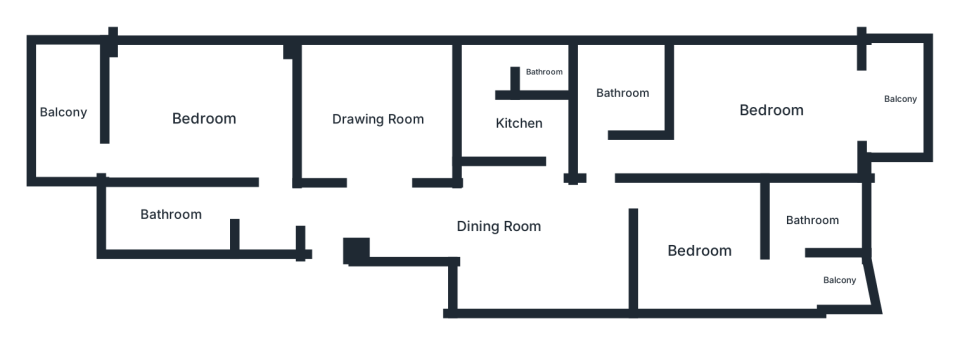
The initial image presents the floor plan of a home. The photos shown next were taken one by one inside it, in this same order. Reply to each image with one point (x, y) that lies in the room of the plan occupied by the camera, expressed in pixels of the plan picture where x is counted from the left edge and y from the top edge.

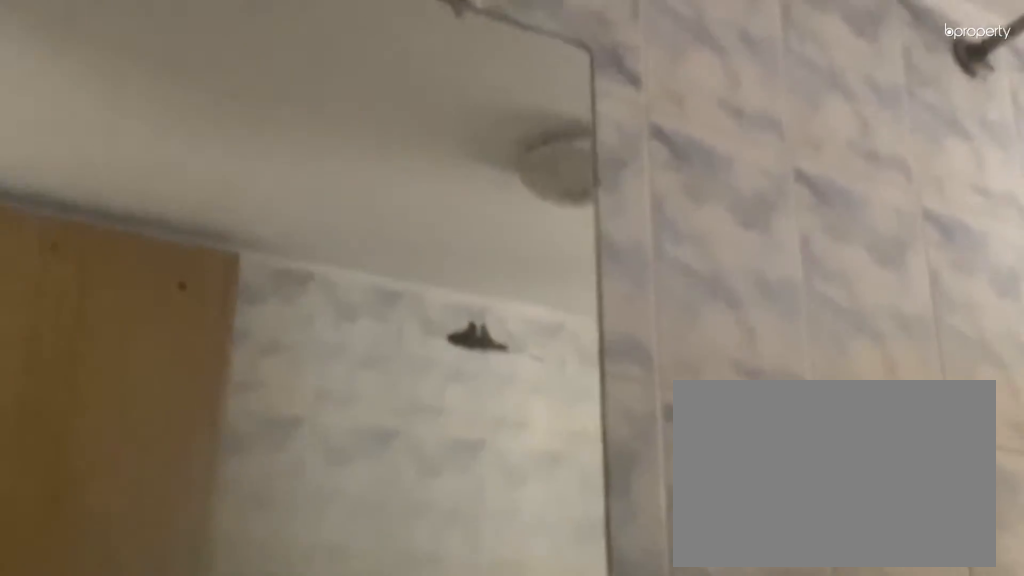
(170, 213)
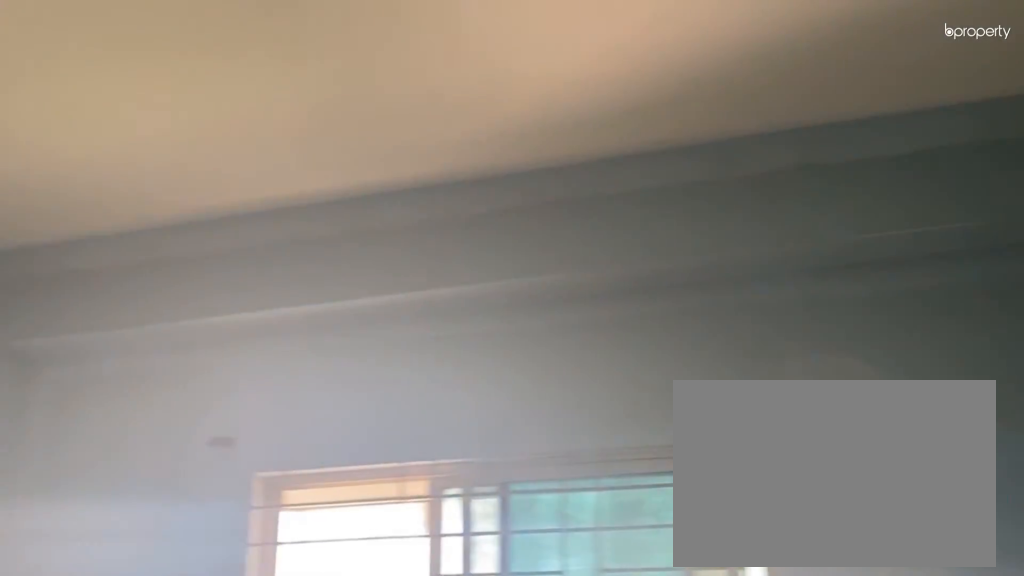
(203, 118)
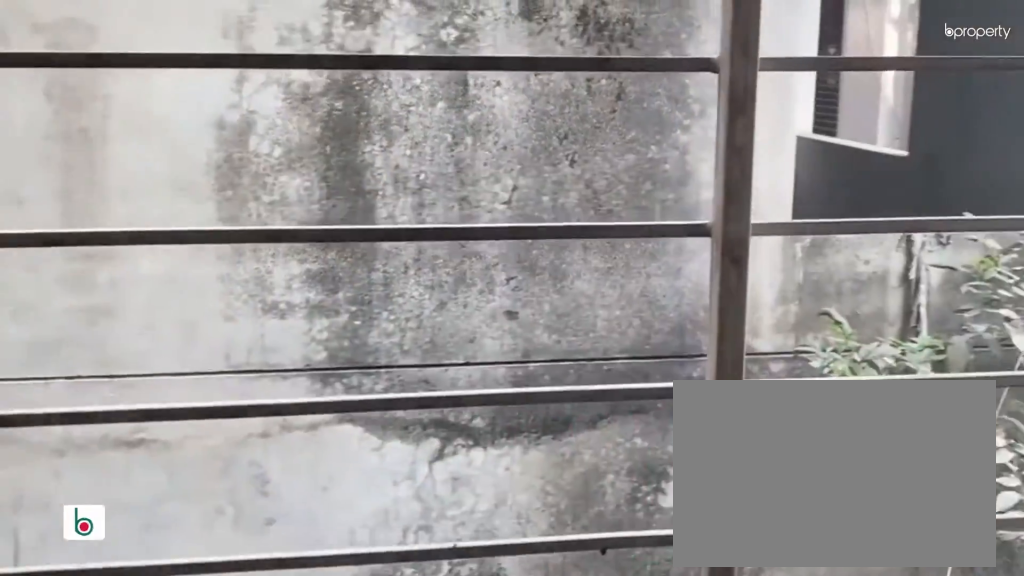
(62, 112)
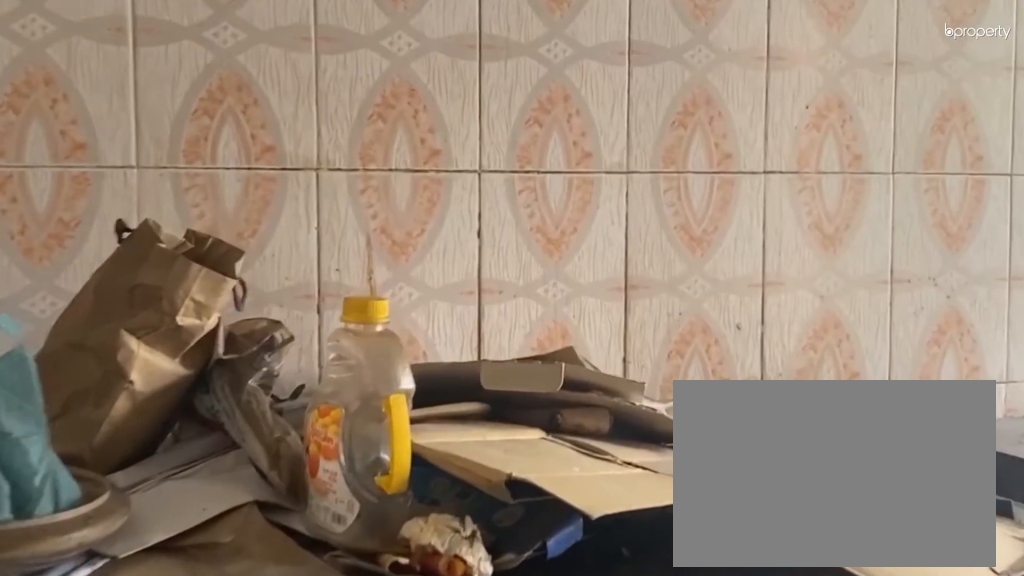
(518, 123)
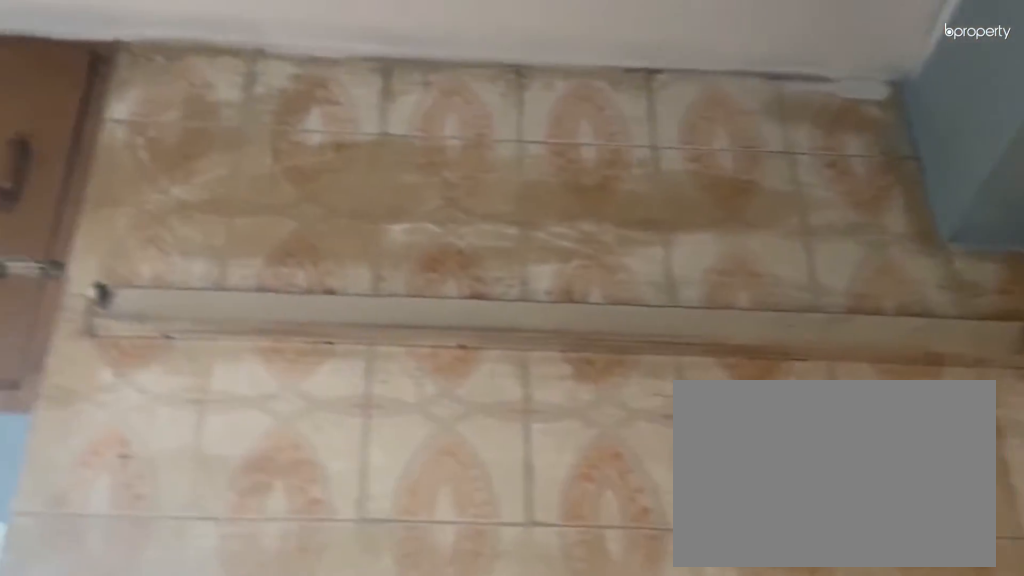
(518, 123)
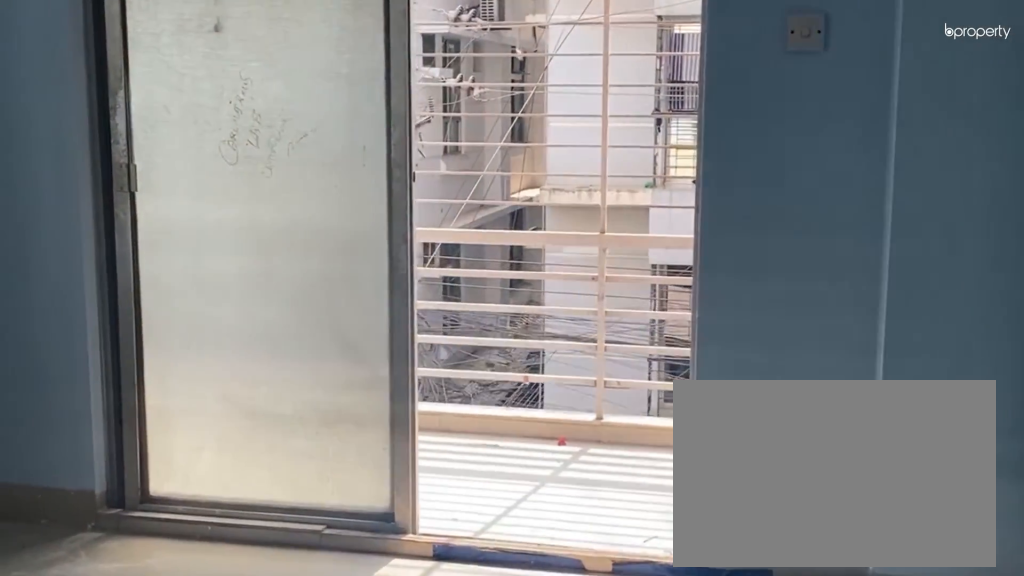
(769, 109)
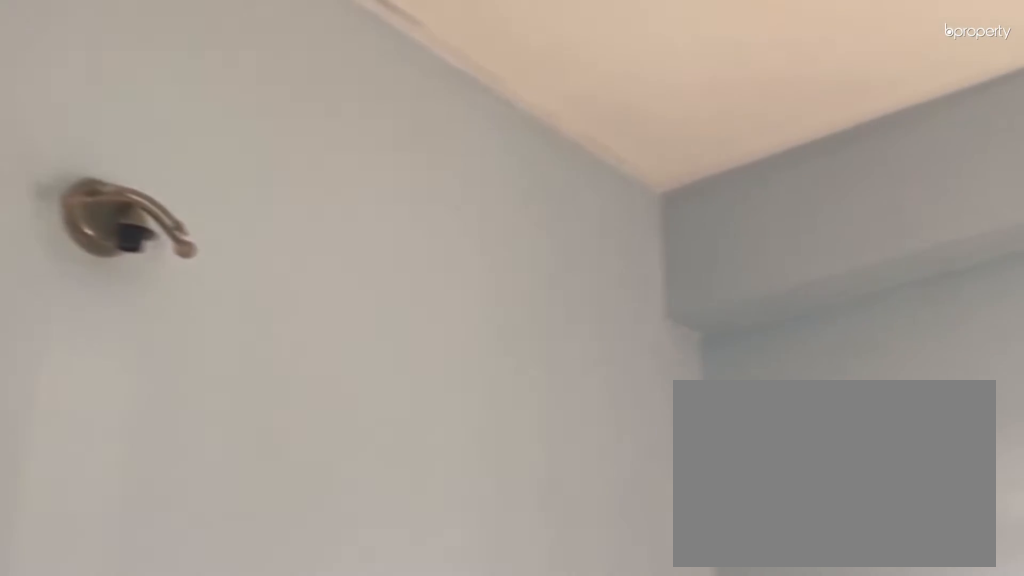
(769, 109)
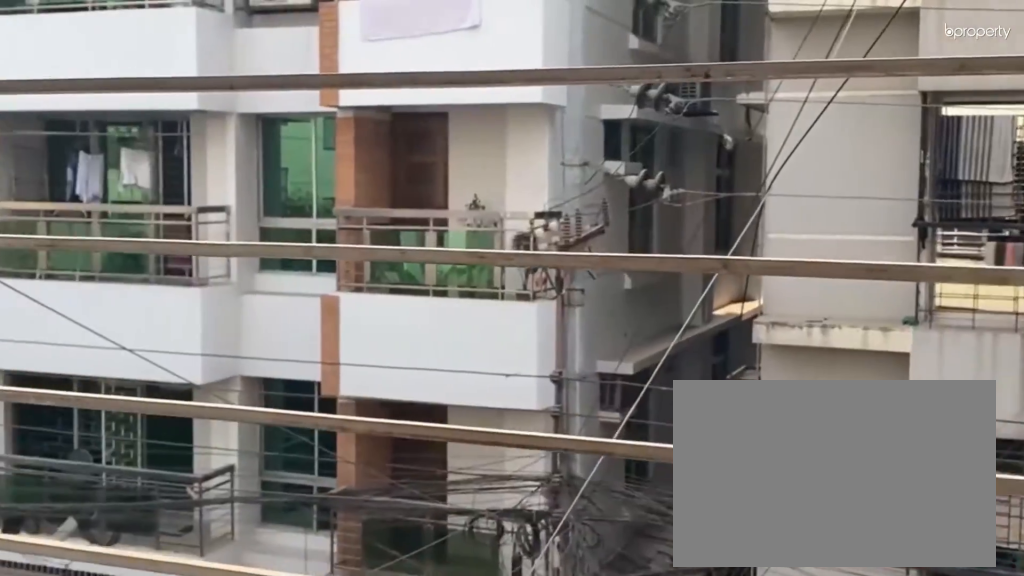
(898, 96)
